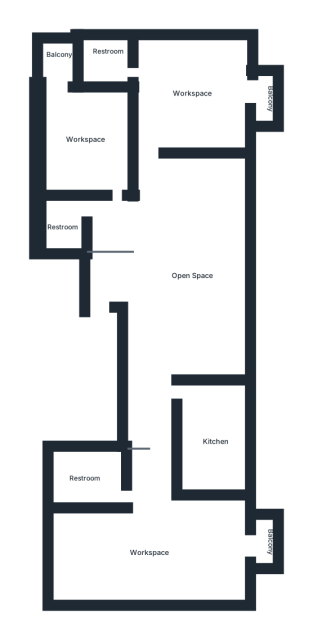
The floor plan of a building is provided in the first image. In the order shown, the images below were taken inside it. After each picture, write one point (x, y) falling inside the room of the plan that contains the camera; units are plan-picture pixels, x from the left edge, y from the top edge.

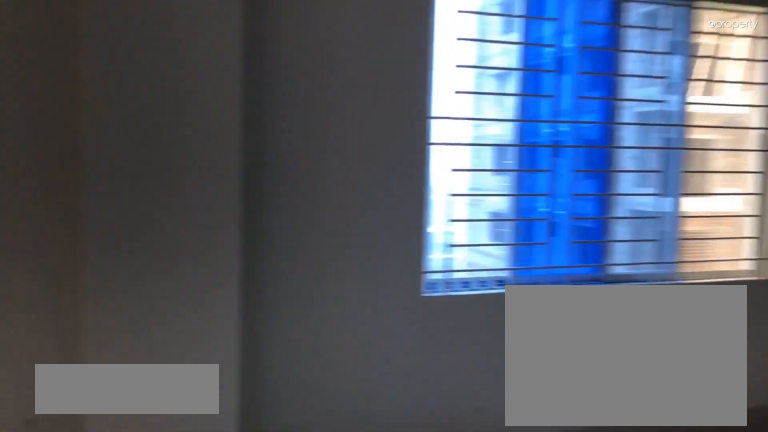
(185, 264)
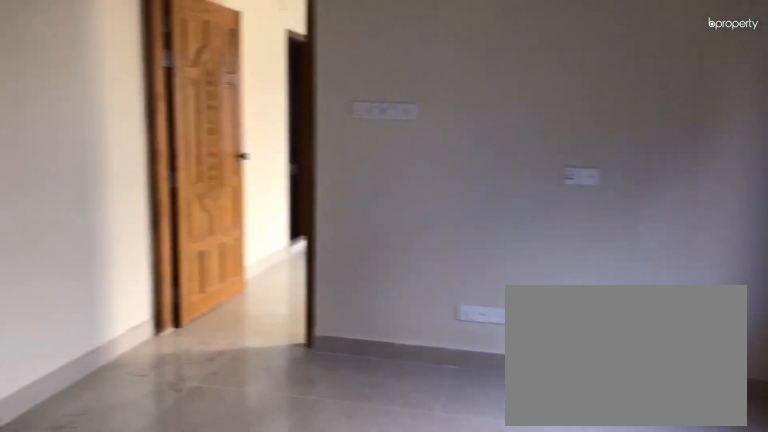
(185, 264)
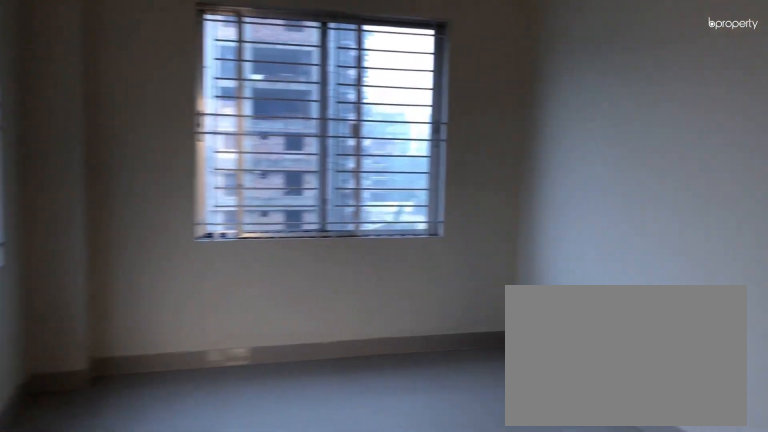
(151, 555)
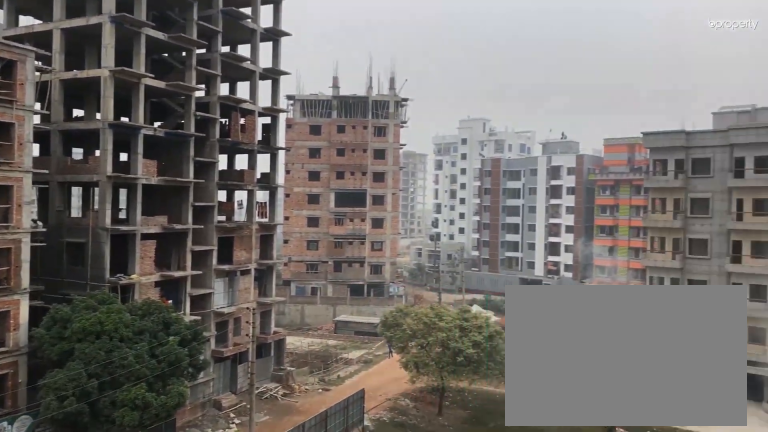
(261, 549)
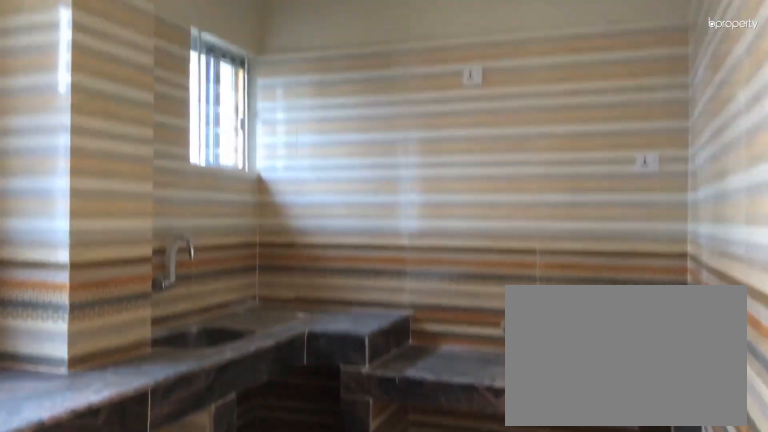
(211, 435)
